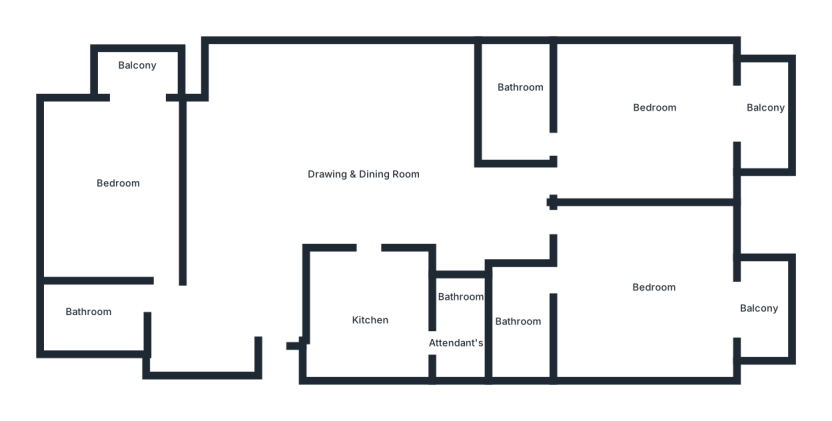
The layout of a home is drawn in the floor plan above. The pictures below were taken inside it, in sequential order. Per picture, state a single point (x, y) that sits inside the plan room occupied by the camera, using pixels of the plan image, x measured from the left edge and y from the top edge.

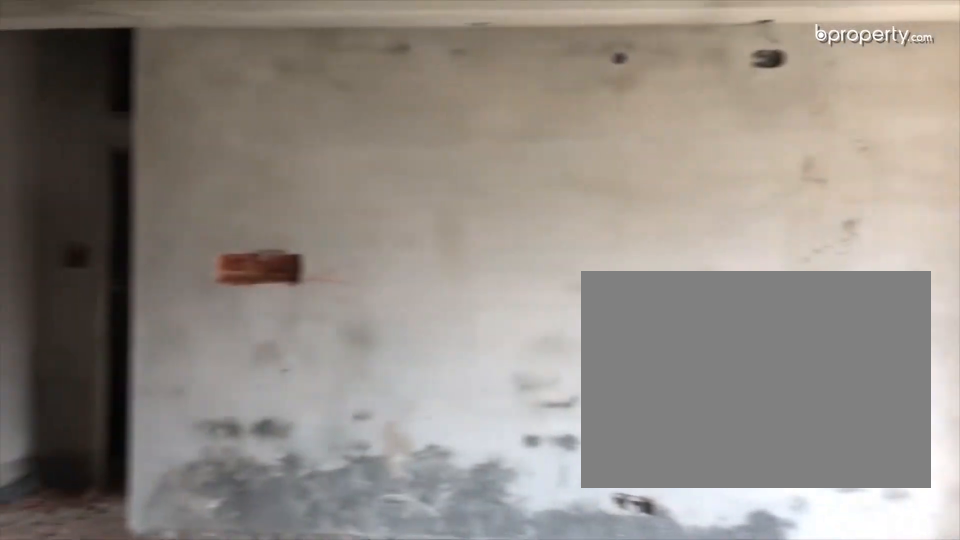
(265, 225)
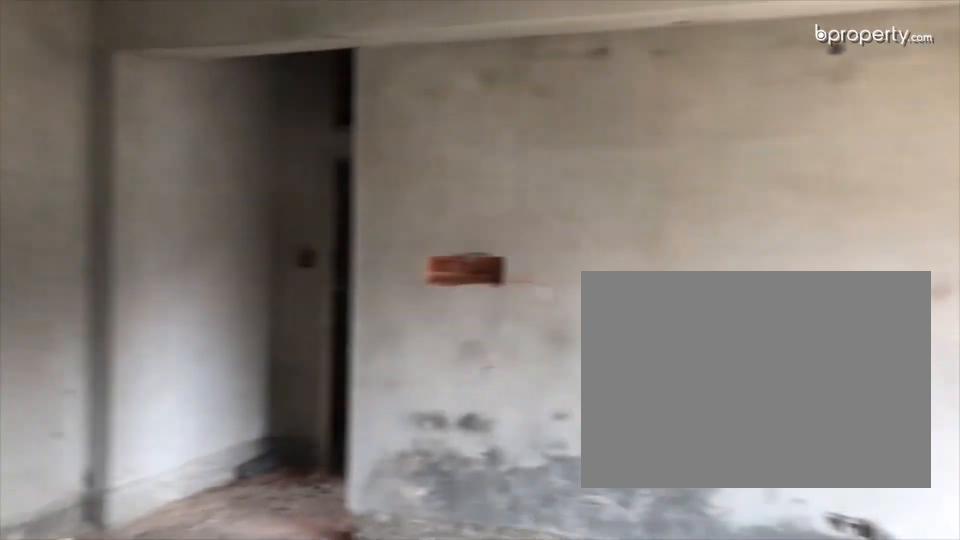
(265, 225)
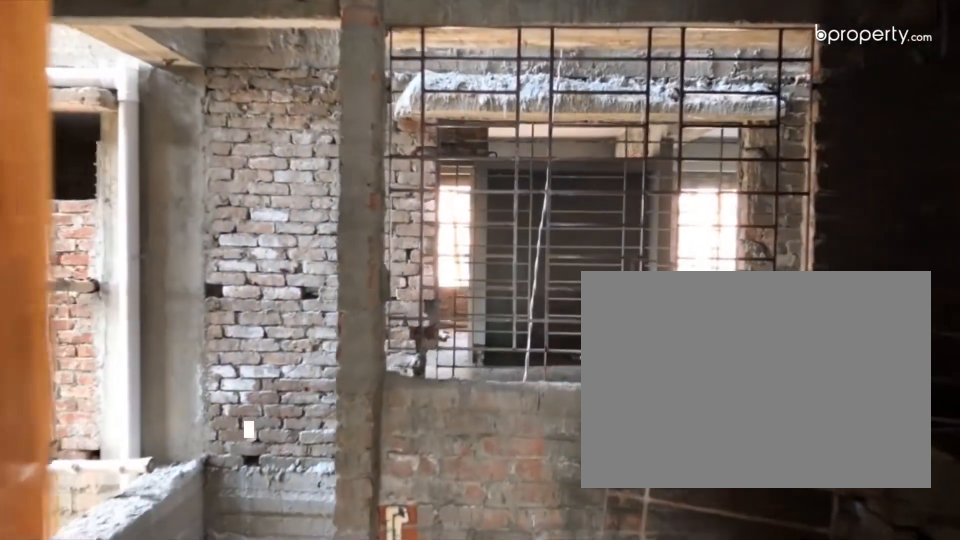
(370, 302)
